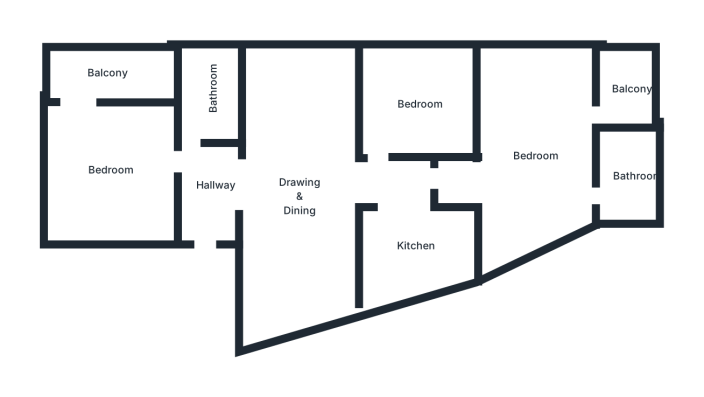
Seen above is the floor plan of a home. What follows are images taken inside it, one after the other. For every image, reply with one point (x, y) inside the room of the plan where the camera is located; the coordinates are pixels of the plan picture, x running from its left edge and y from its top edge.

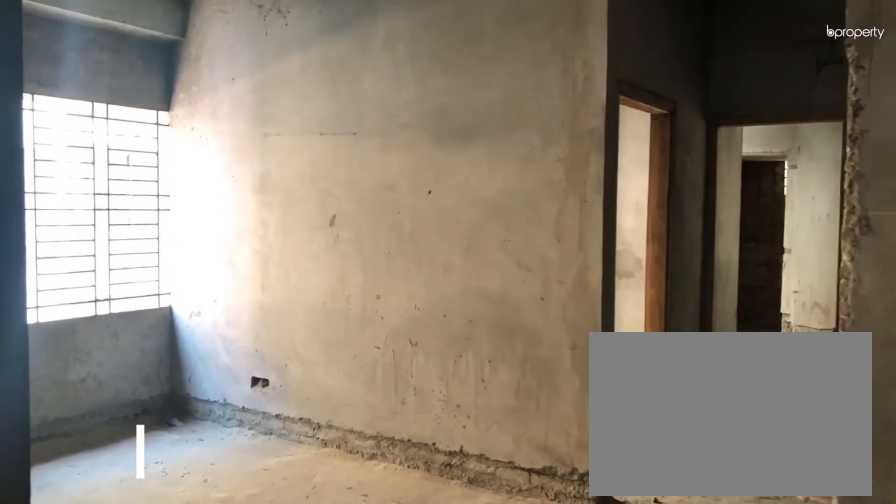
(299, 196)
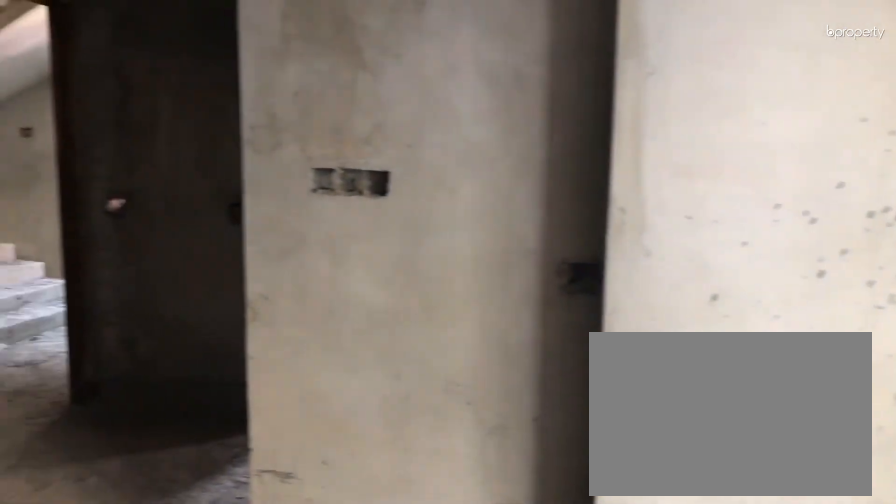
(299, 195)
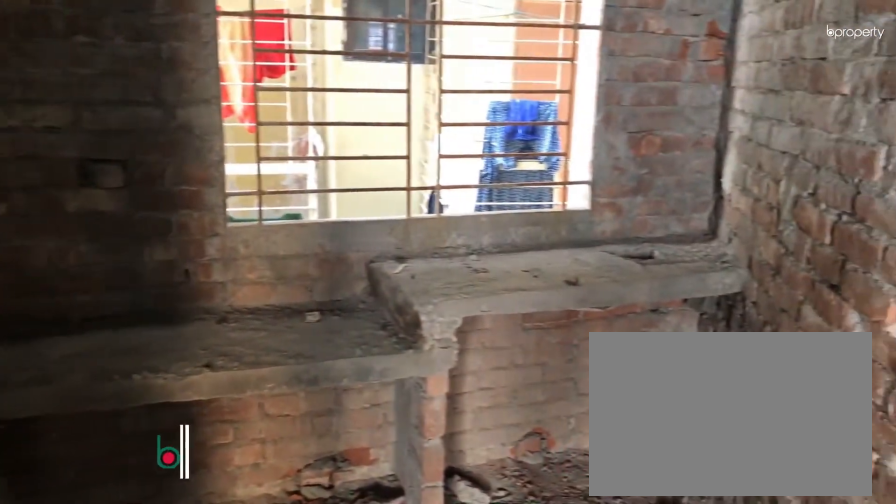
(422, 253)
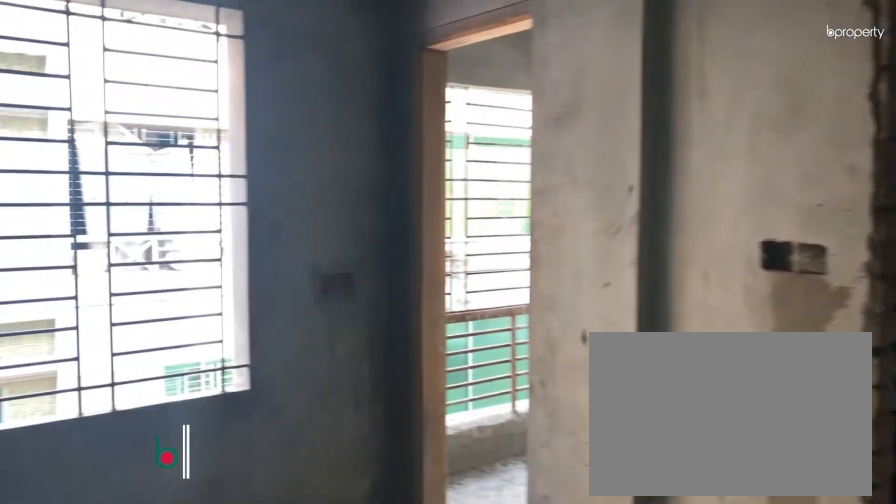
(535, 155)
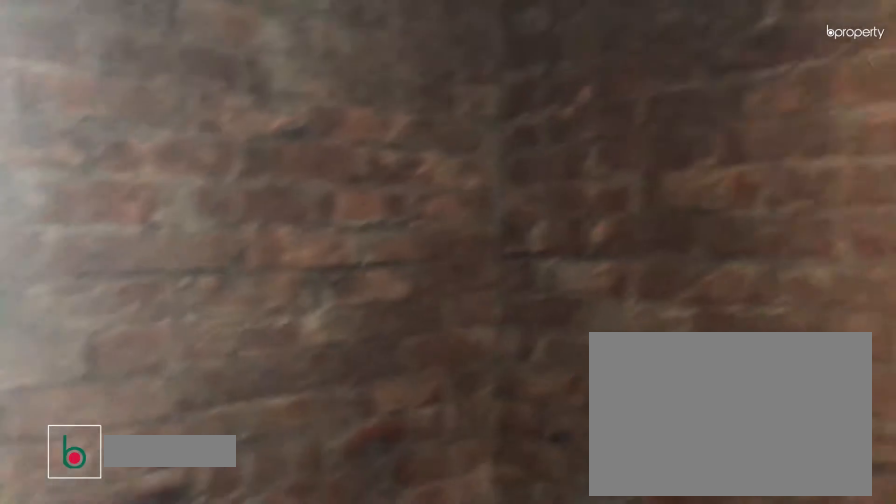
(629, 181)
